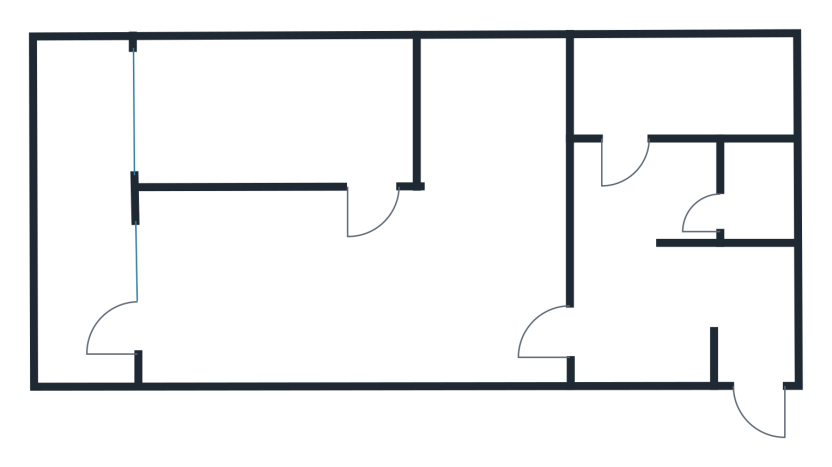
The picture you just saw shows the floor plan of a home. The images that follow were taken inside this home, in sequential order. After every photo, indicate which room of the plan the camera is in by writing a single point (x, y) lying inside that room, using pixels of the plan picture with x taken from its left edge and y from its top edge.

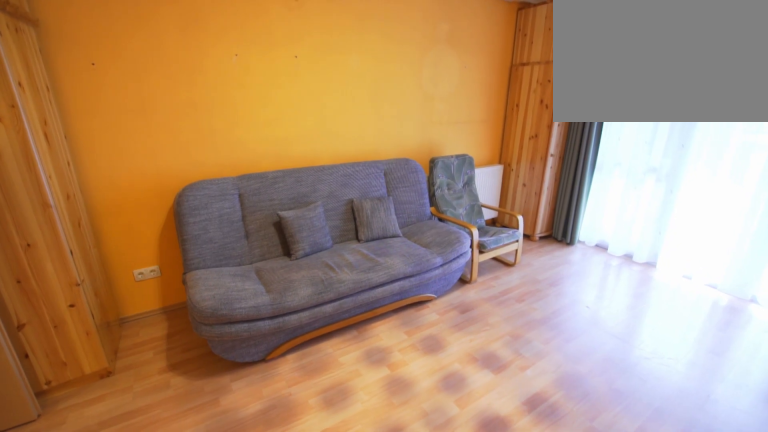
(354, 272)
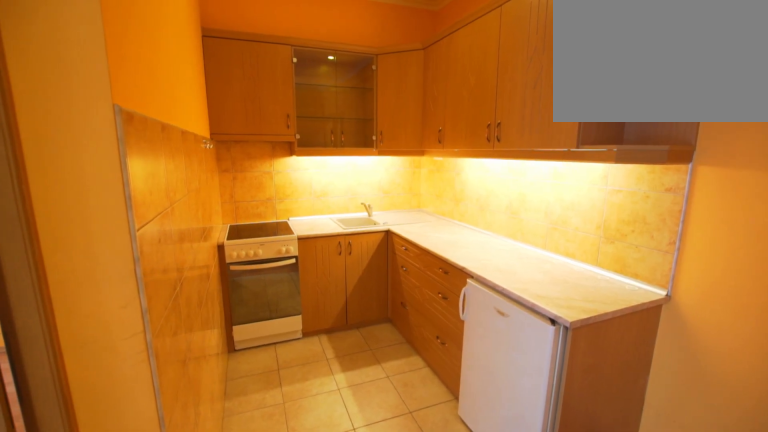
(354, 273)
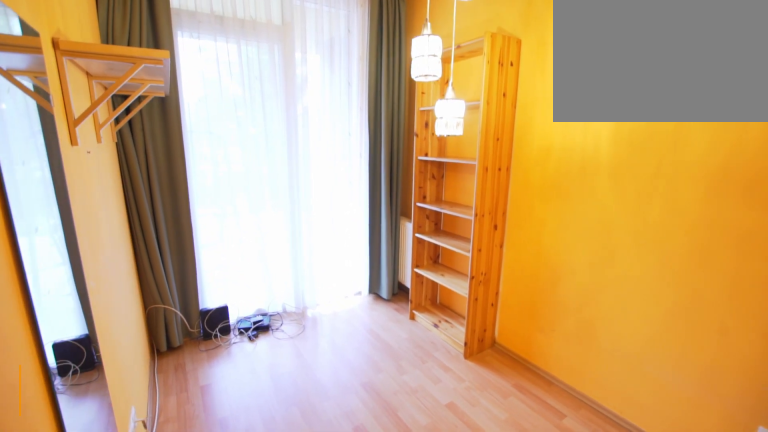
(281, 116)
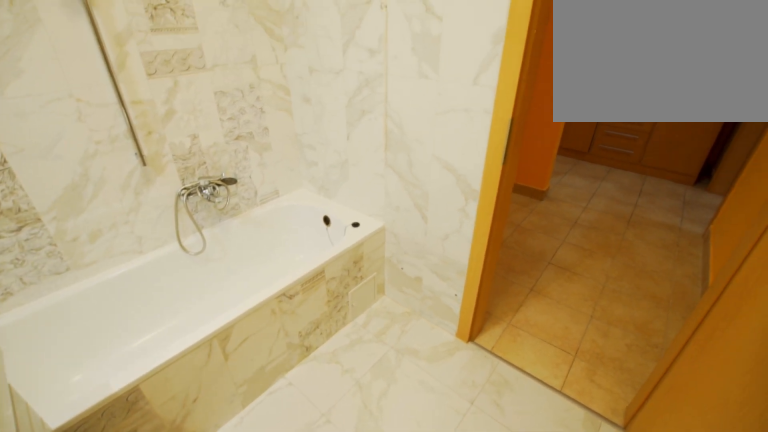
(673, 74)
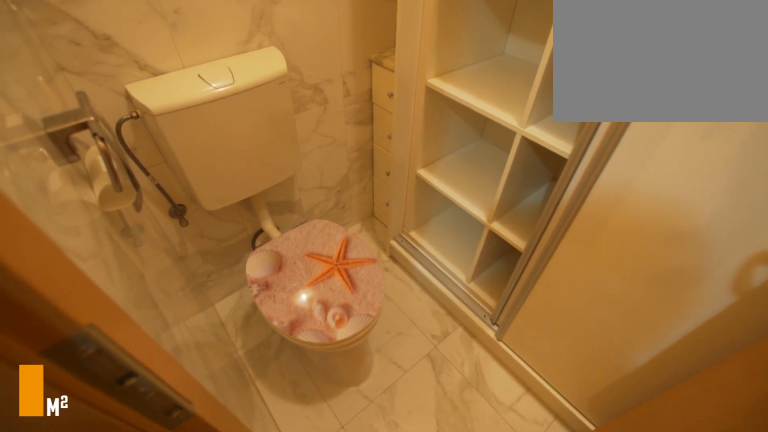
(756, 182)
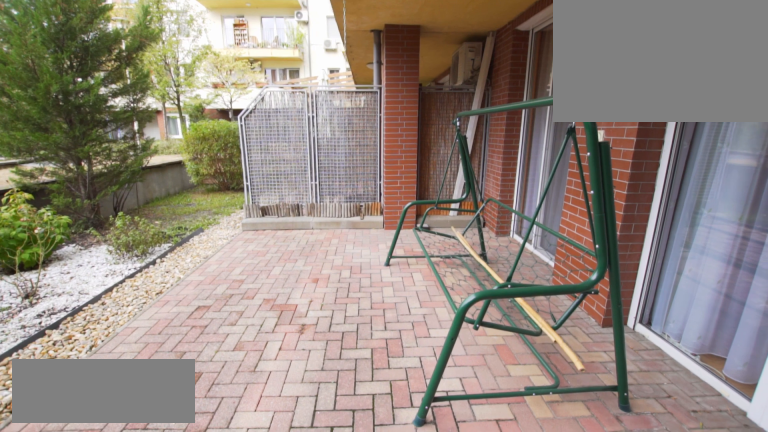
(84, 222)
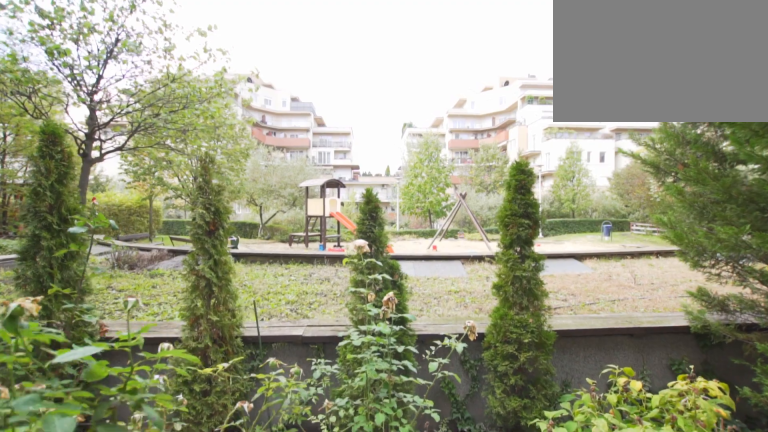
(83, 222)
